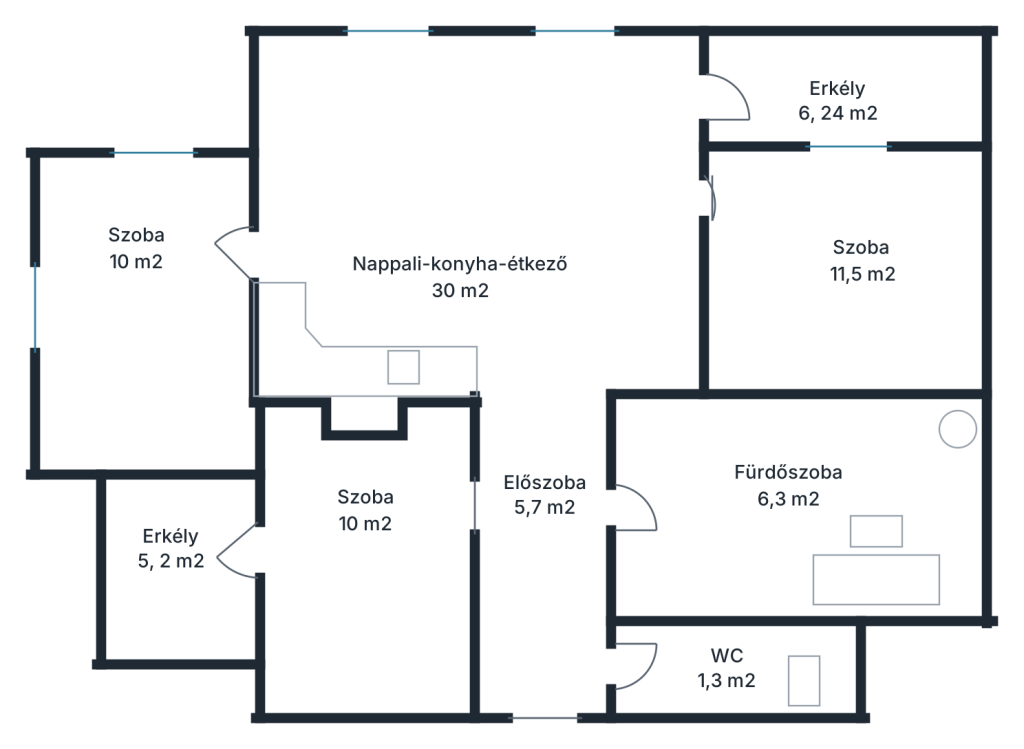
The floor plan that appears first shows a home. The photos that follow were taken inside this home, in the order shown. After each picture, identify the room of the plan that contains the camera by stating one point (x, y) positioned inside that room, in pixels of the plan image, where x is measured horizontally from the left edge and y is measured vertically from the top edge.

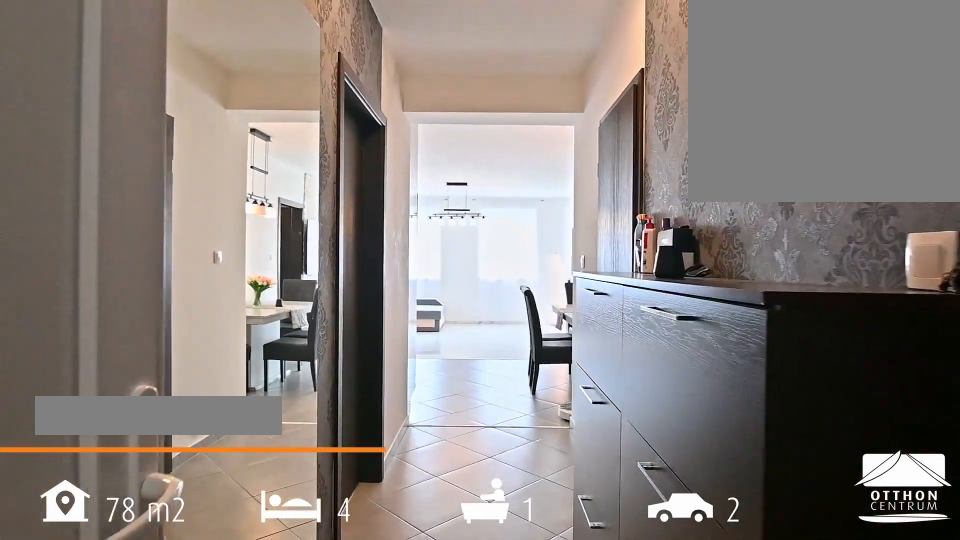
(548, 557)
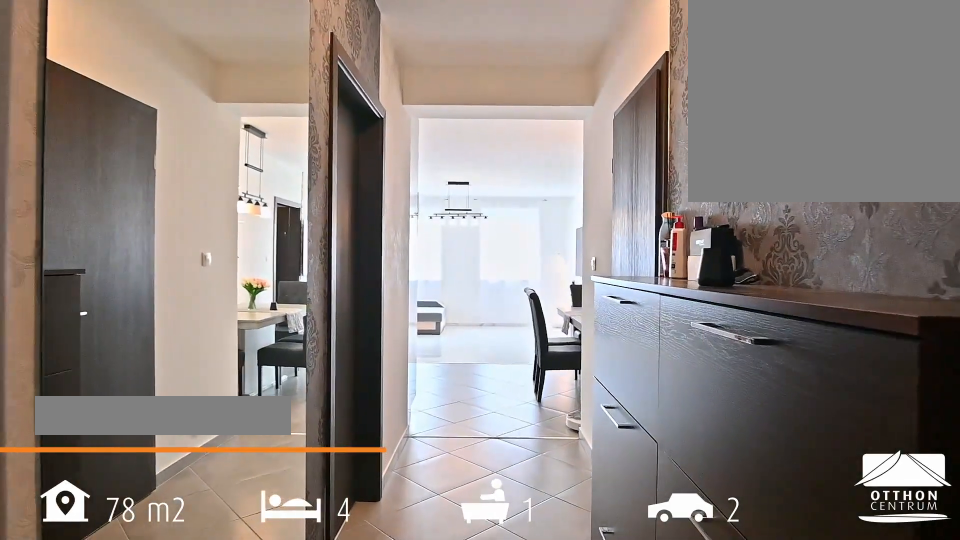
(548, 557)
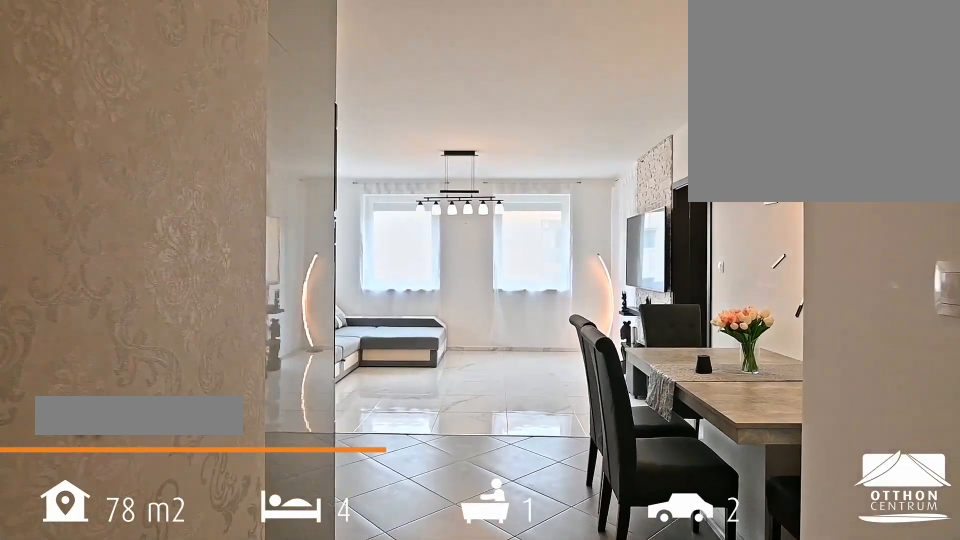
(549, 379)
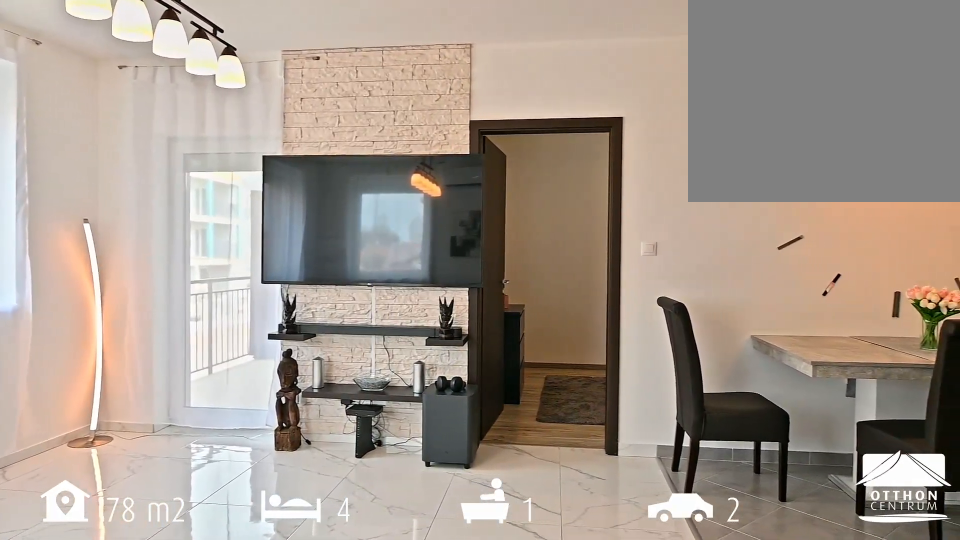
(477, 150)
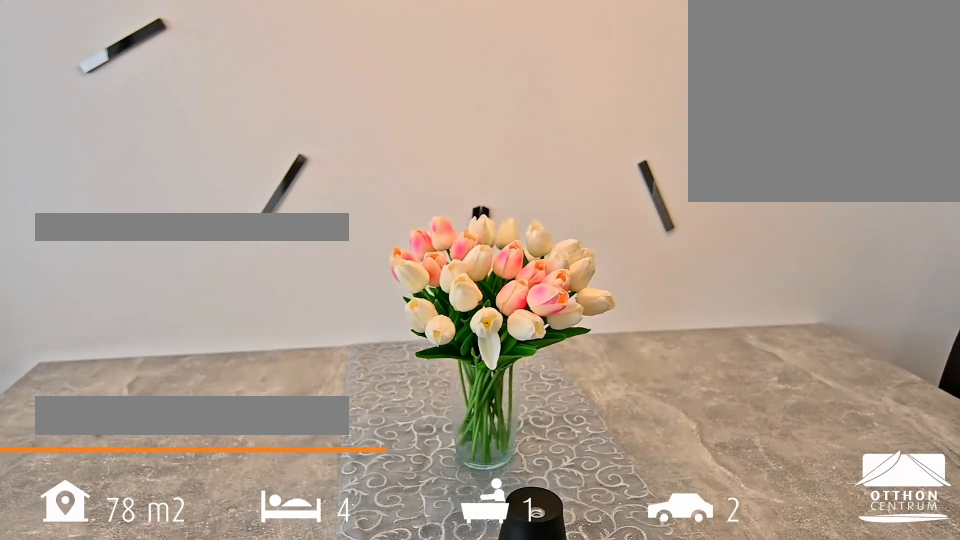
(484, 297)
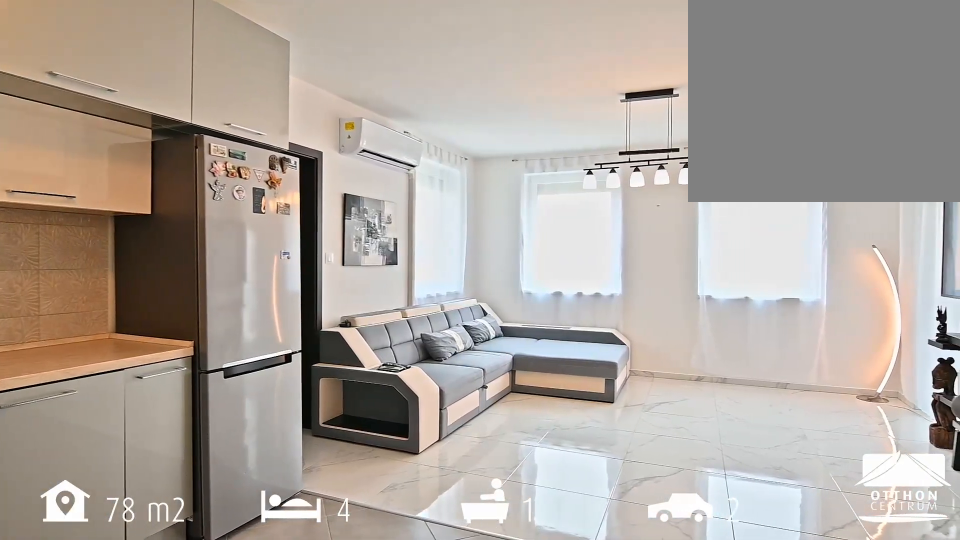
(548, 394)
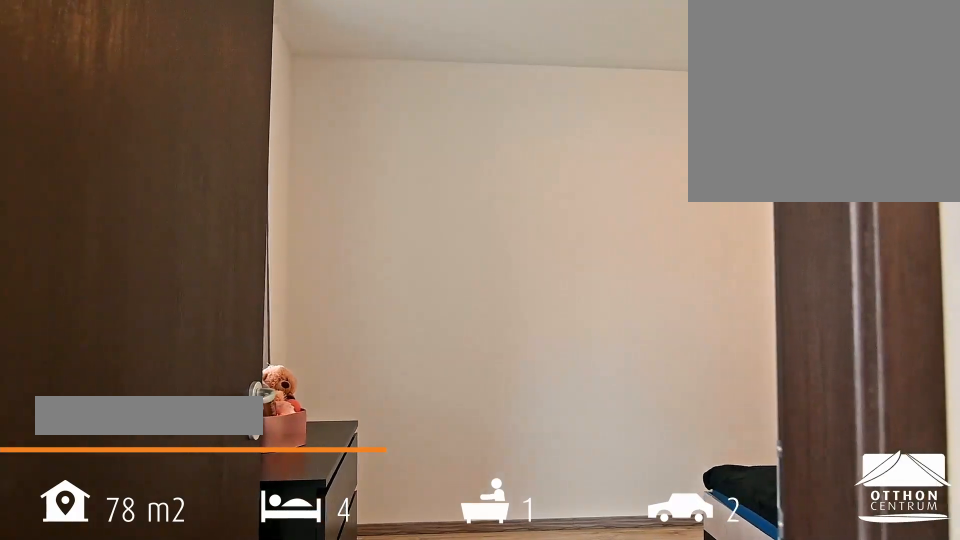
(841, 284)
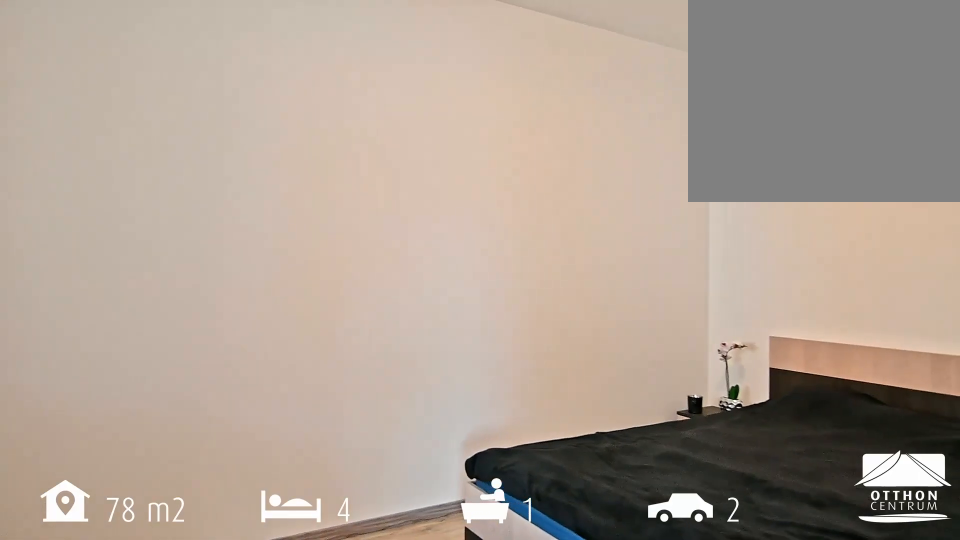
(841, 284)
